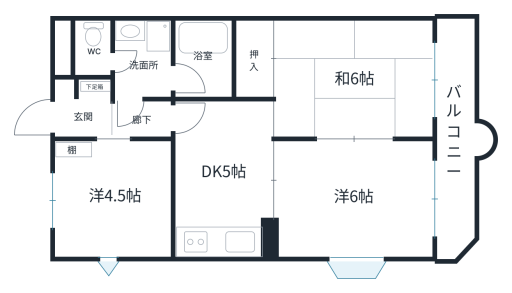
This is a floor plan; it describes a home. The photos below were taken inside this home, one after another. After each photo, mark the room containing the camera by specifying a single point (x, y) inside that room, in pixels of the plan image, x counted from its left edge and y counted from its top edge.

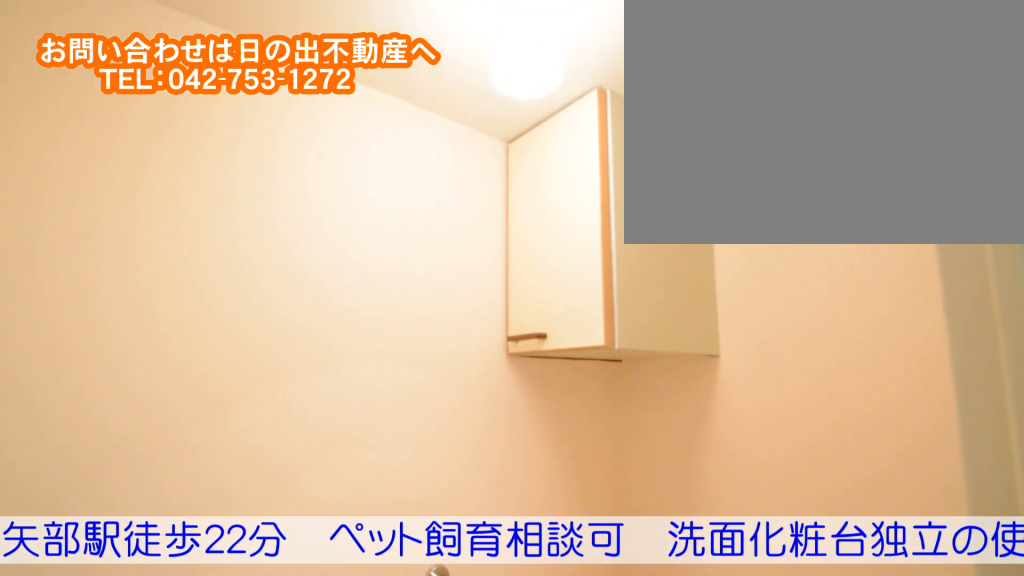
(92, 49)
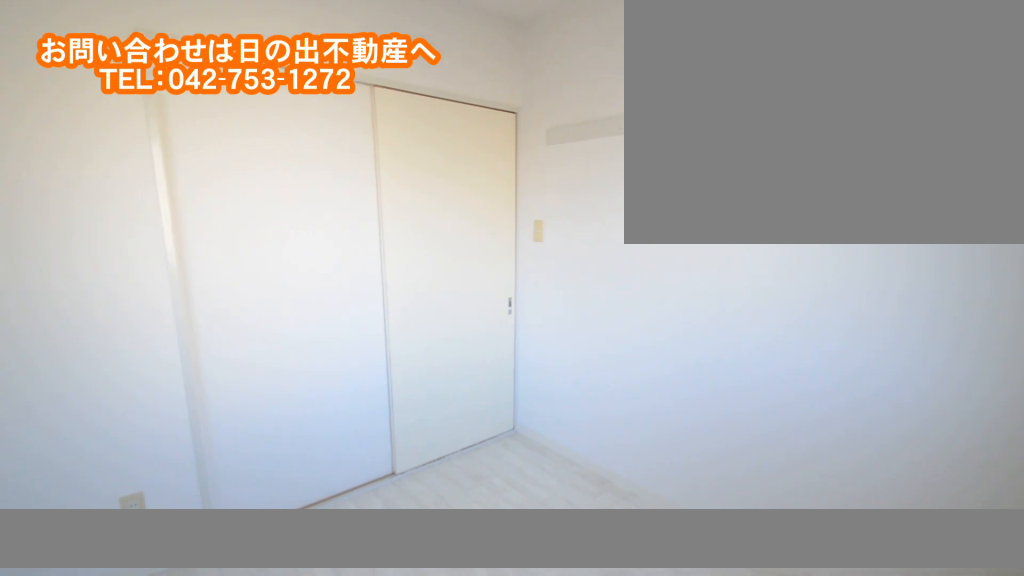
(114, 221)
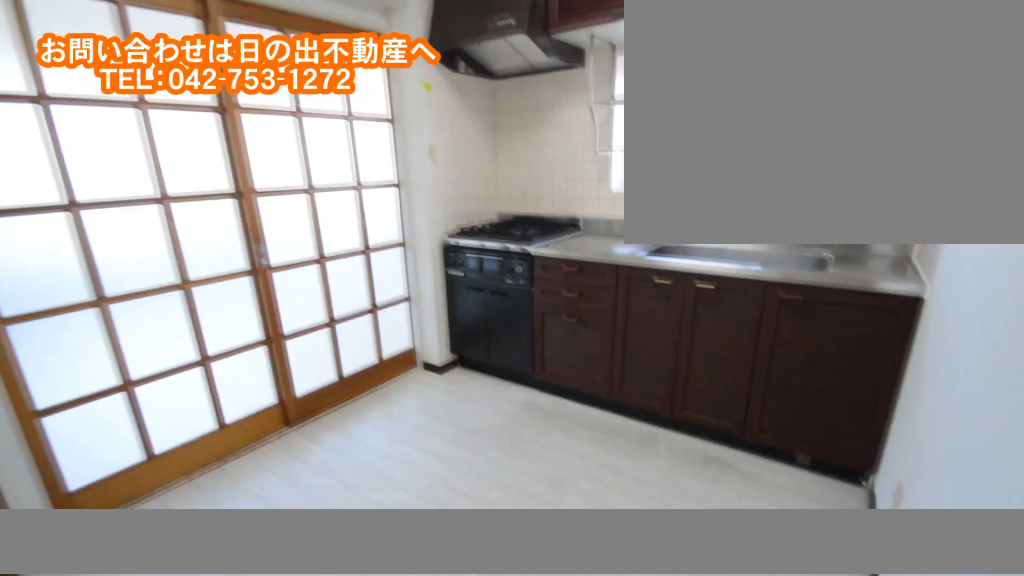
(229, 194)
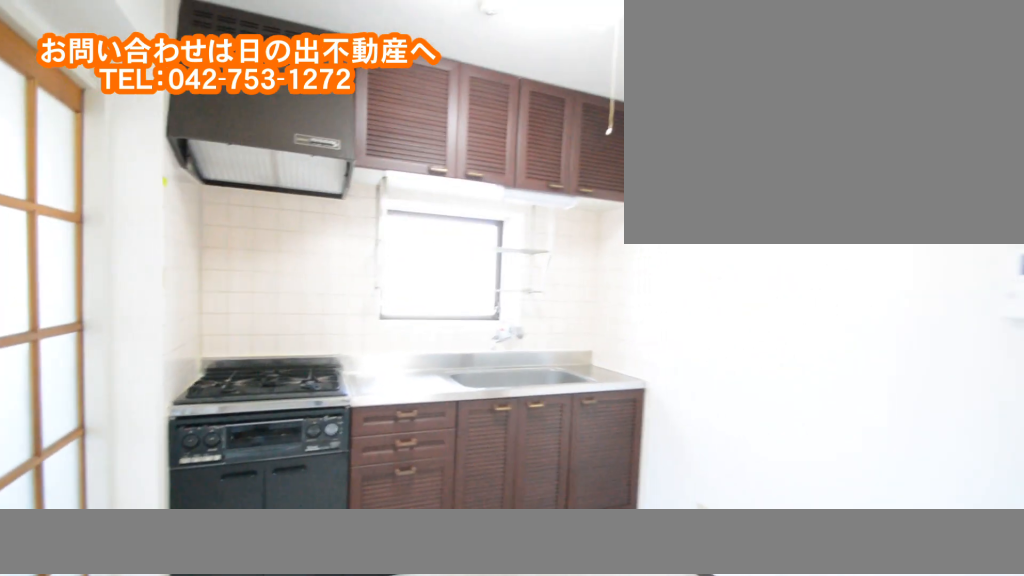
(229, 194)
